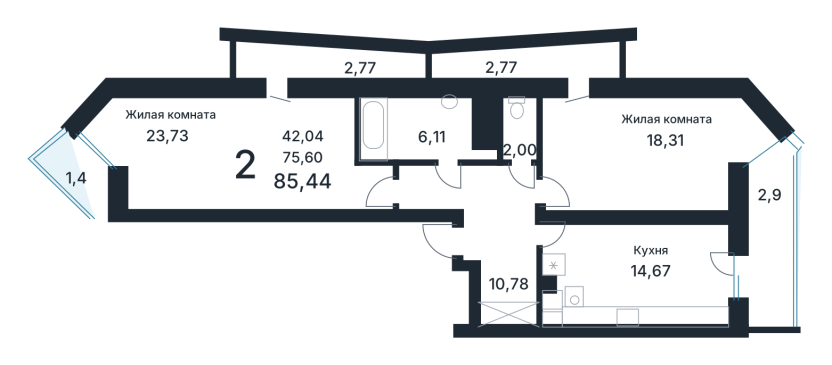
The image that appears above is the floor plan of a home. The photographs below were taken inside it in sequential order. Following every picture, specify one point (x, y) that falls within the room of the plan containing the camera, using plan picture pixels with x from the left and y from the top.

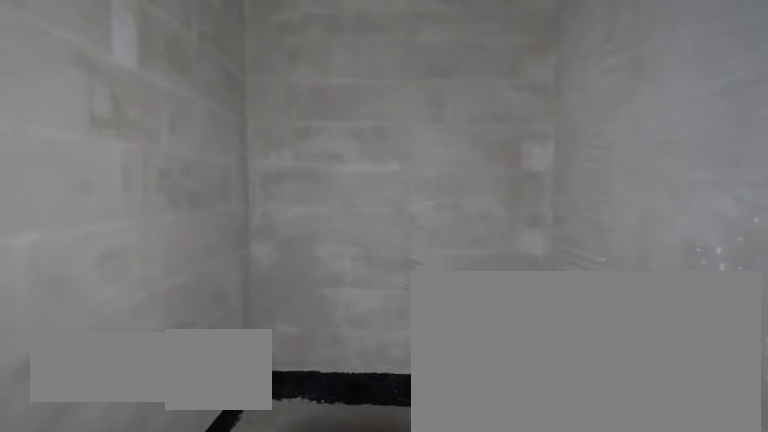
(420, 131)
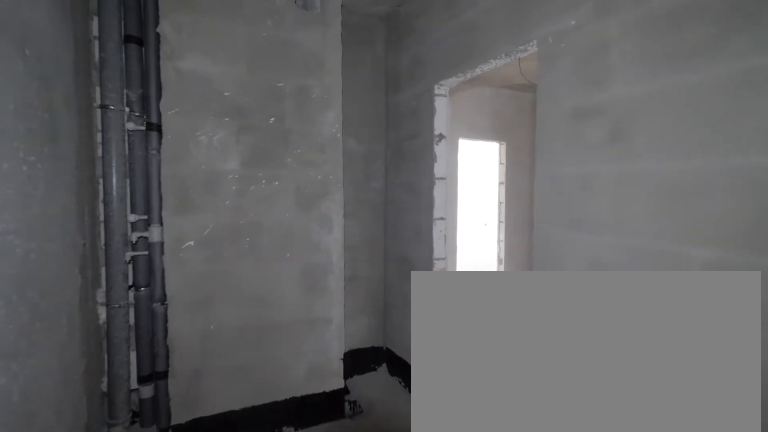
(420, 131)
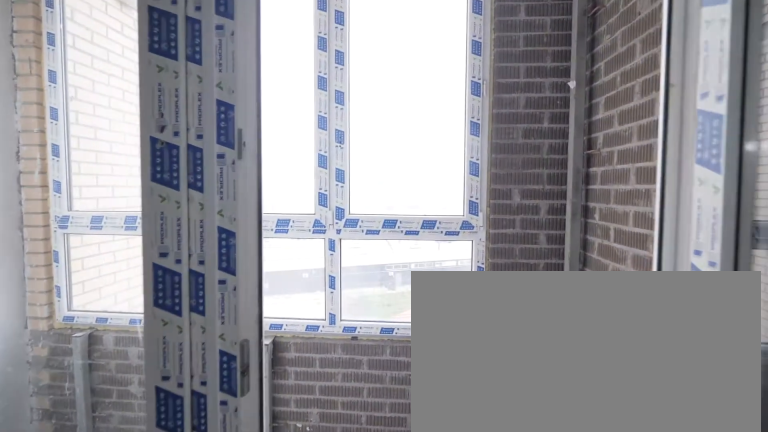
(77, 176)
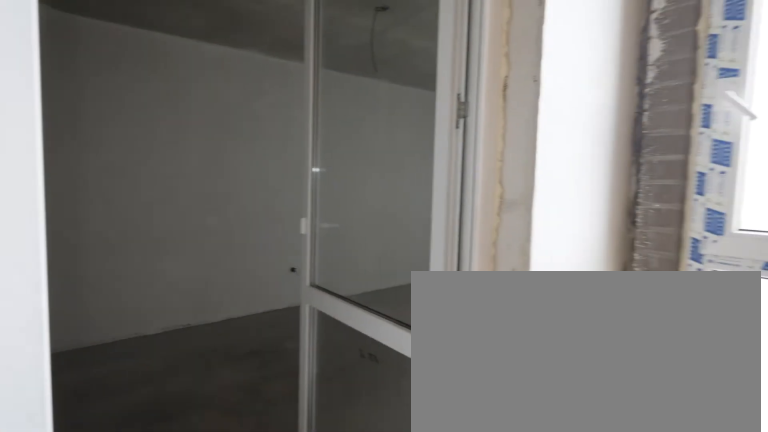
(326, 60)
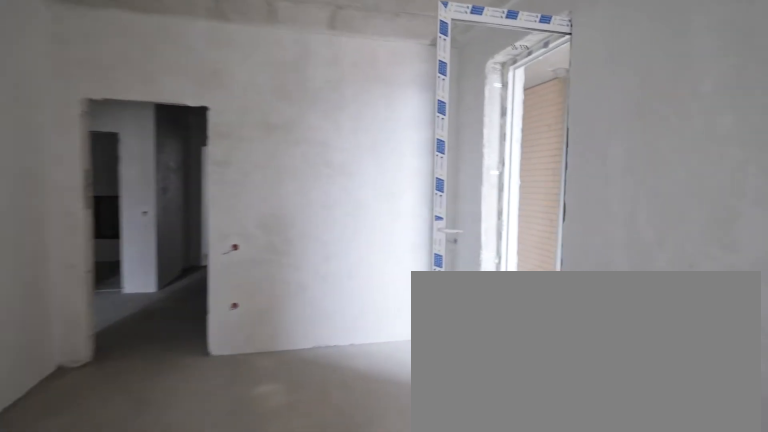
(645, 153)
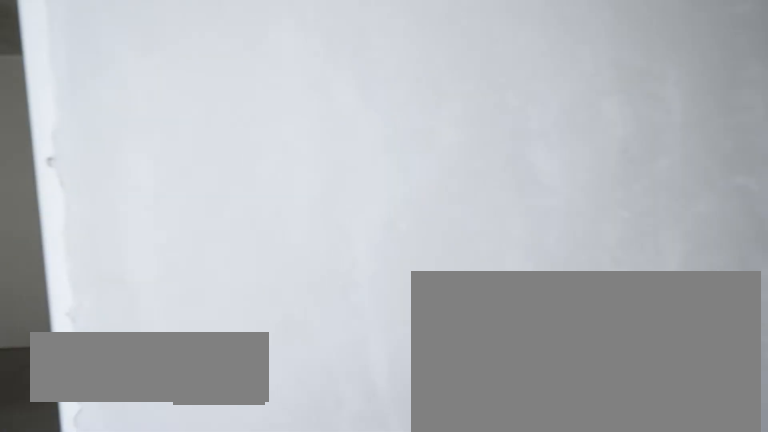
(529, 60)
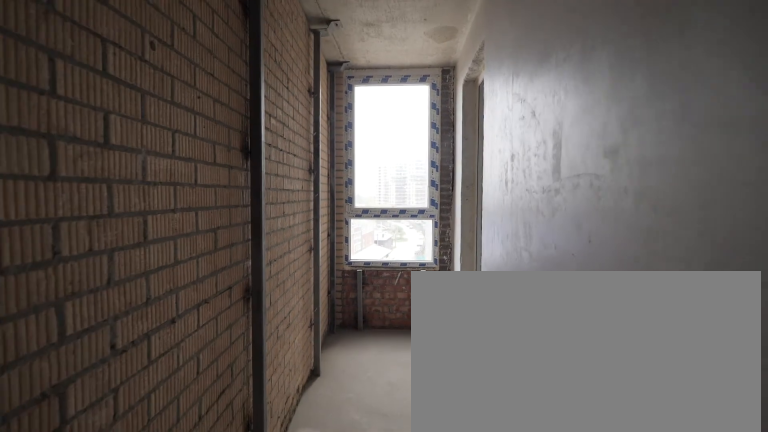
(529, 60)
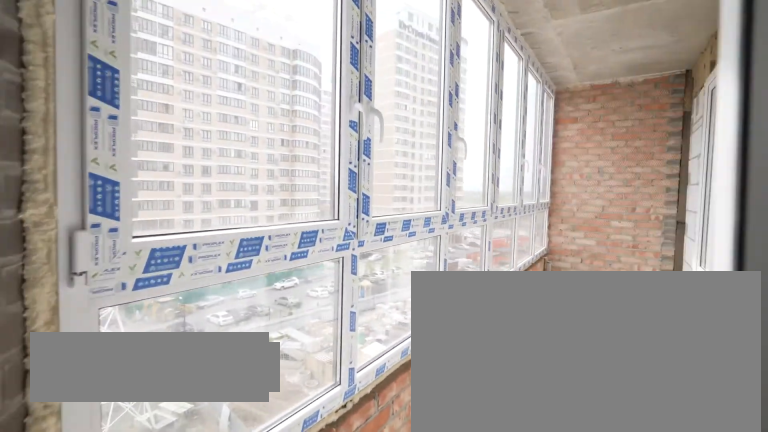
(769, 239)
